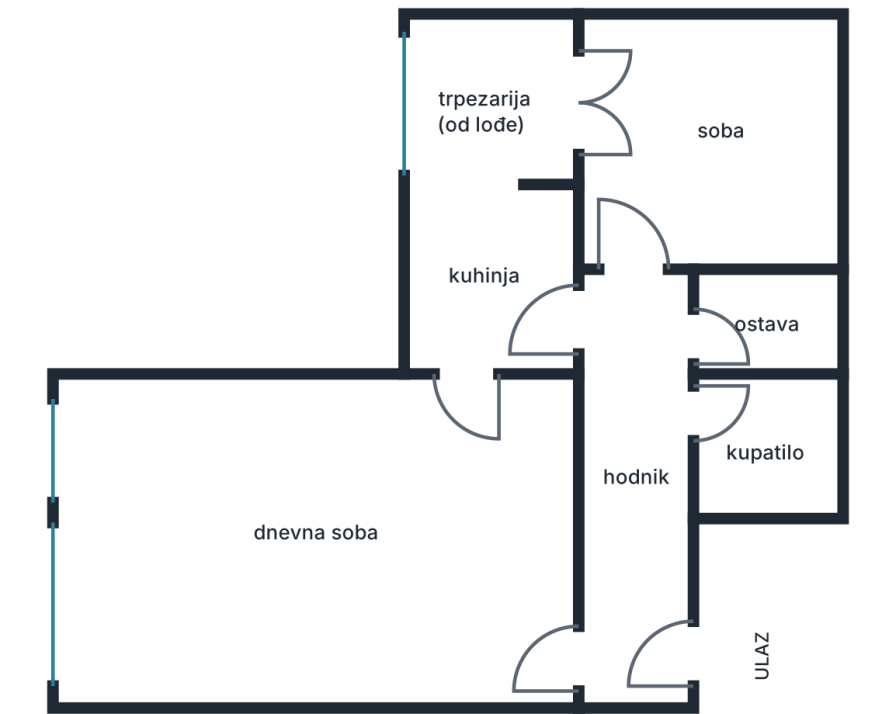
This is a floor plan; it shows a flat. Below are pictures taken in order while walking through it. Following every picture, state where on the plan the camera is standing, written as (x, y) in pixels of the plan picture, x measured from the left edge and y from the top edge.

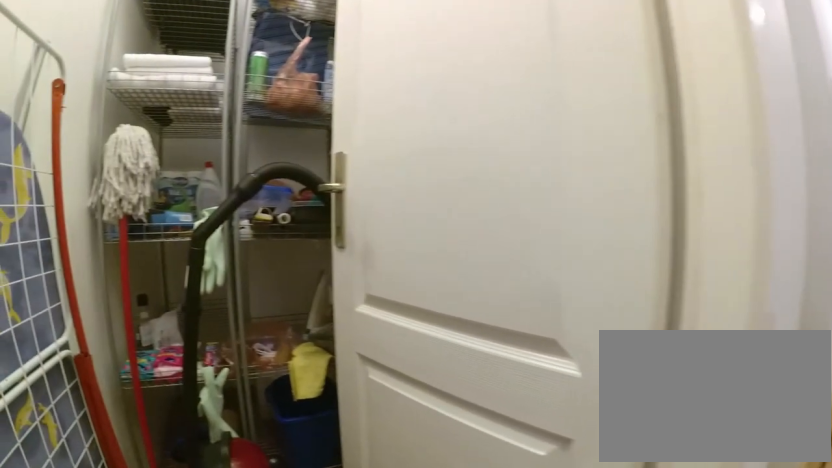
(636, 295)
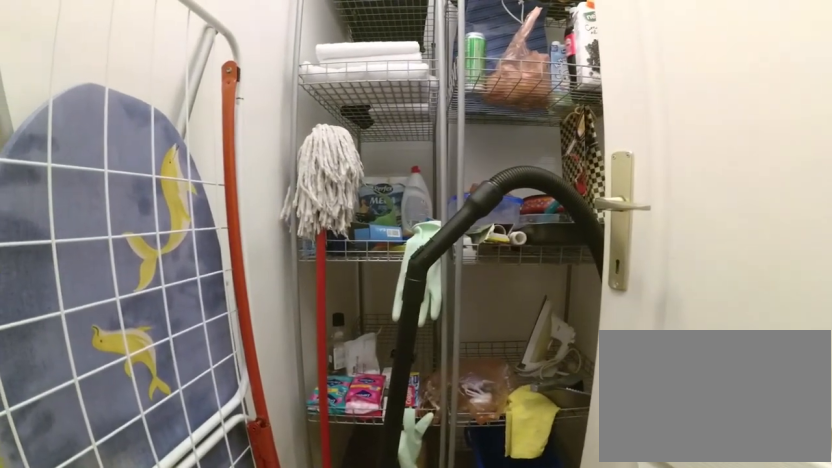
(672, 326)
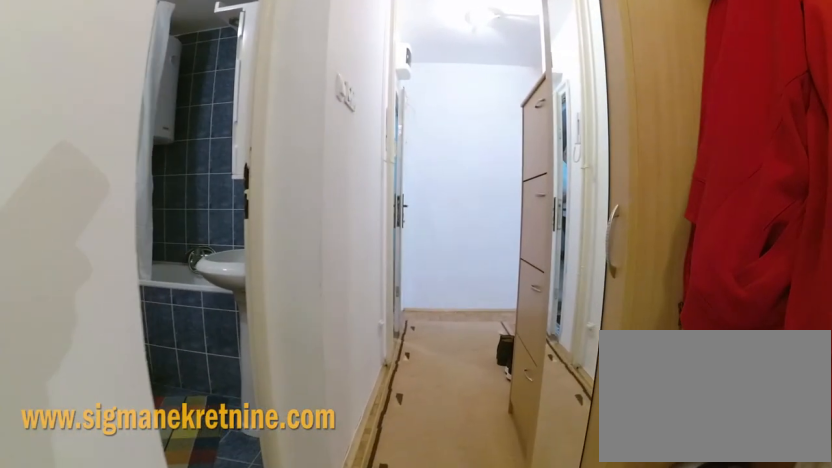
(639, 304)
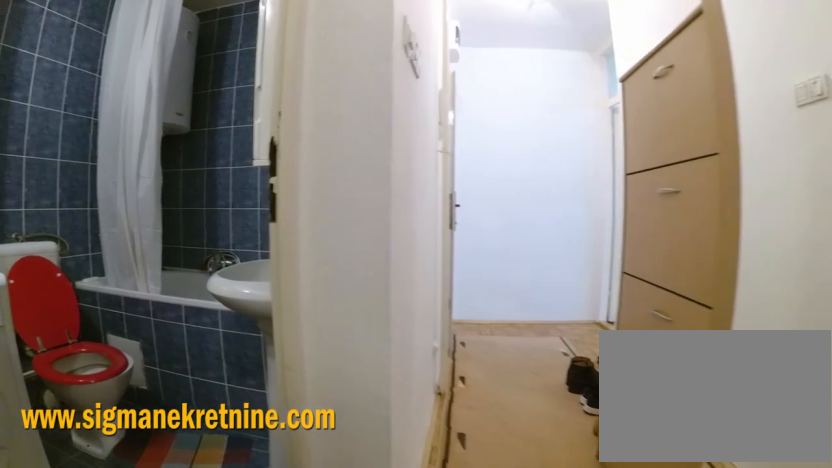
(636, 377)
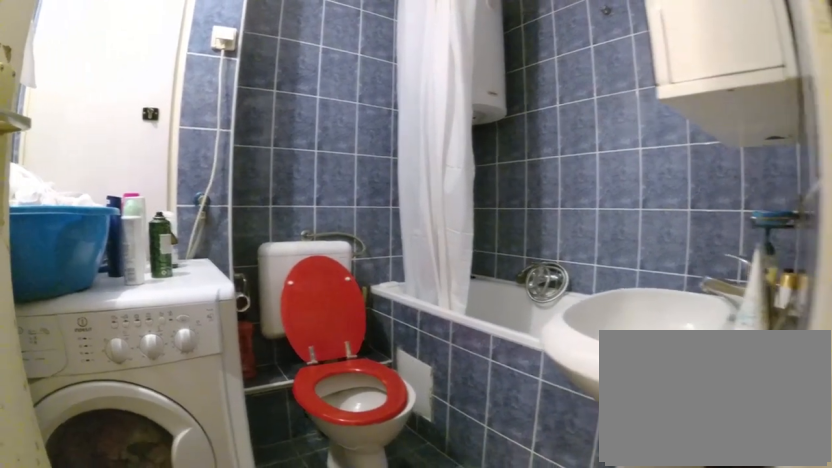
(694, 423)
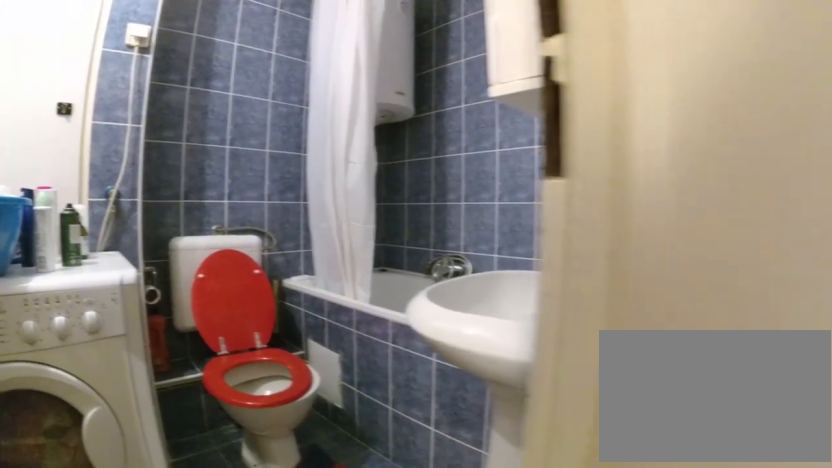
(677, 414)
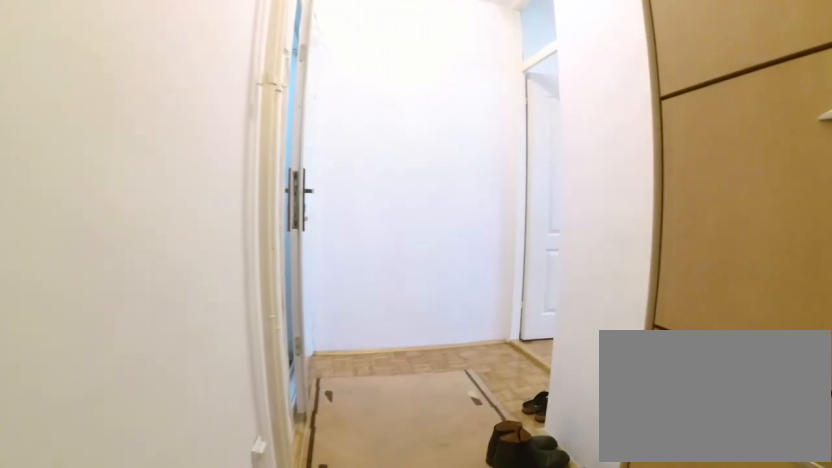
(643, 469)
